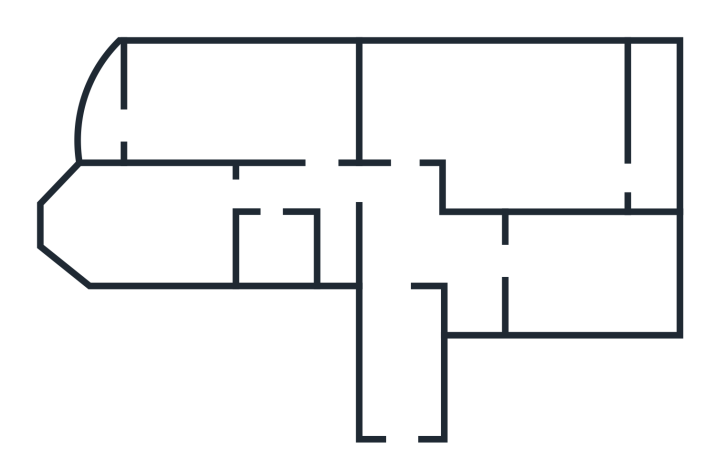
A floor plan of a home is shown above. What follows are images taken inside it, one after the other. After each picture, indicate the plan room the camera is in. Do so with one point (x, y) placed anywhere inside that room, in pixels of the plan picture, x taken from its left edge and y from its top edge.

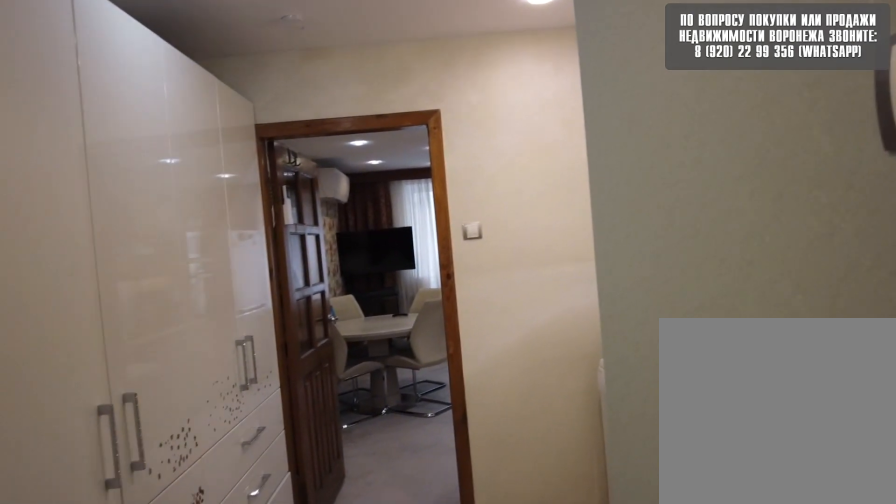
(406, 257)
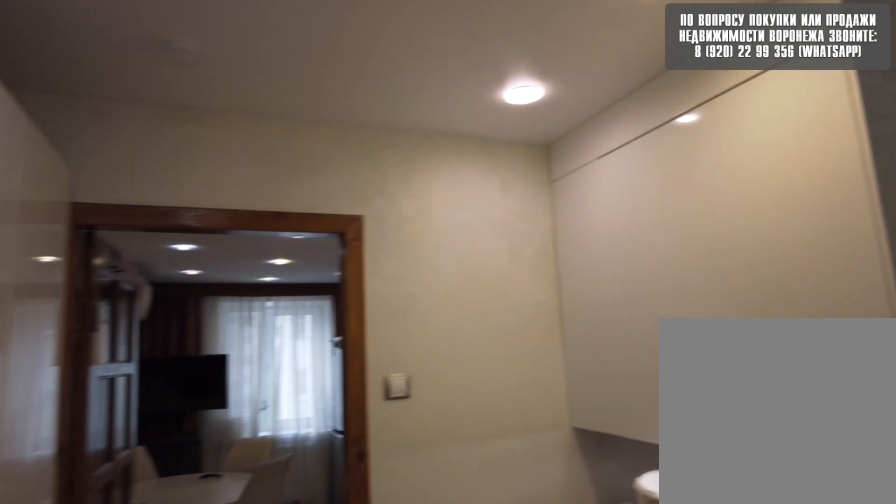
(481, 263)
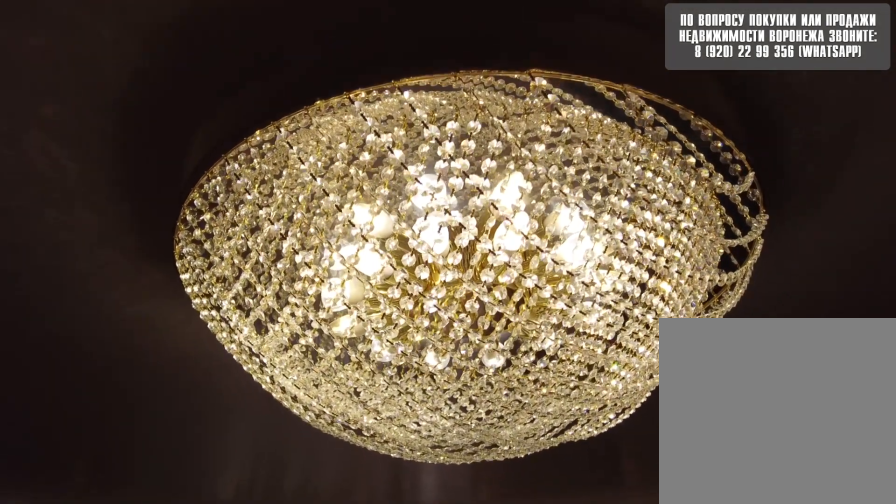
(458, 114)
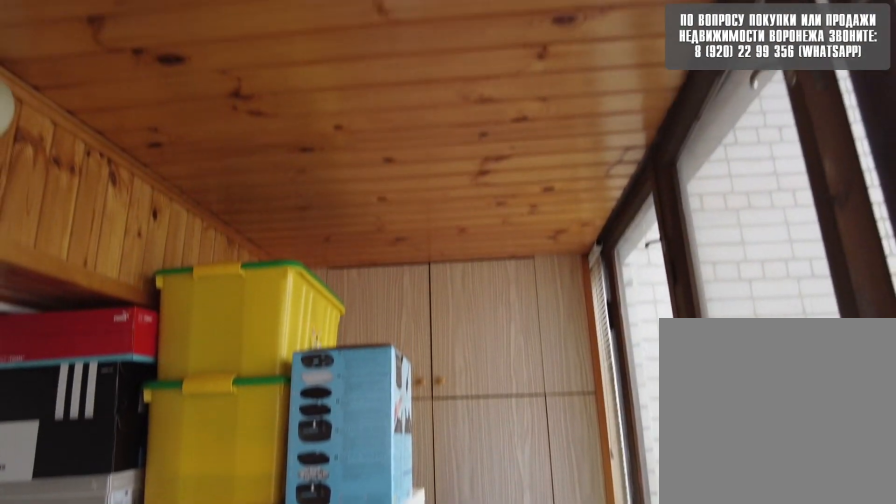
(668, 171)
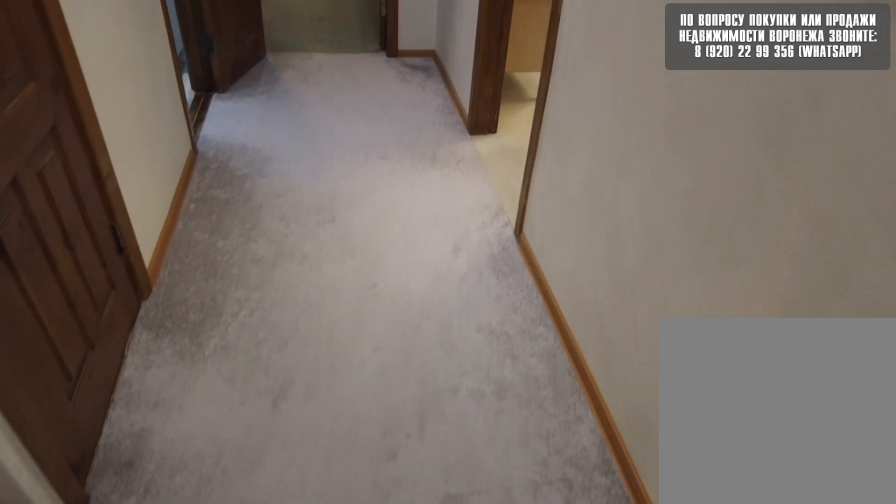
(402, 197)
